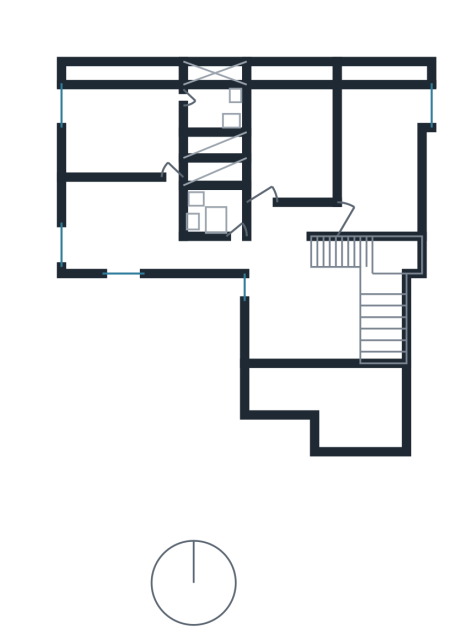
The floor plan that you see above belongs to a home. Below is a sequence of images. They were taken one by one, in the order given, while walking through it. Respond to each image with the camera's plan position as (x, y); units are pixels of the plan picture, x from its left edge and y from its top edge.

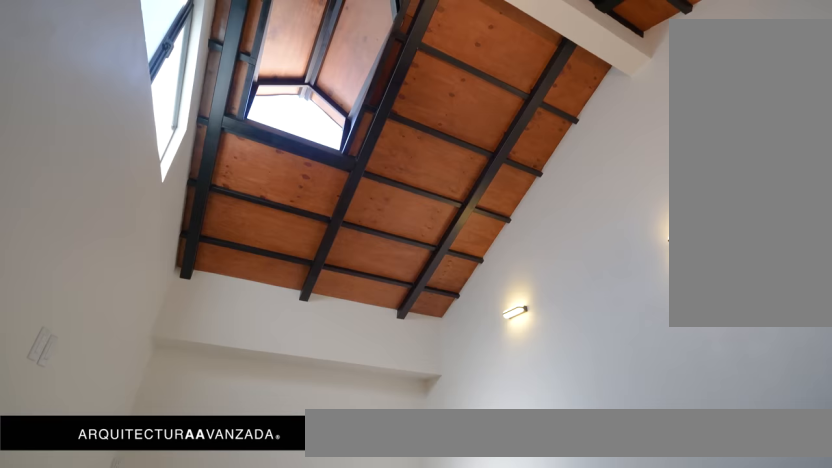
(270, 174)
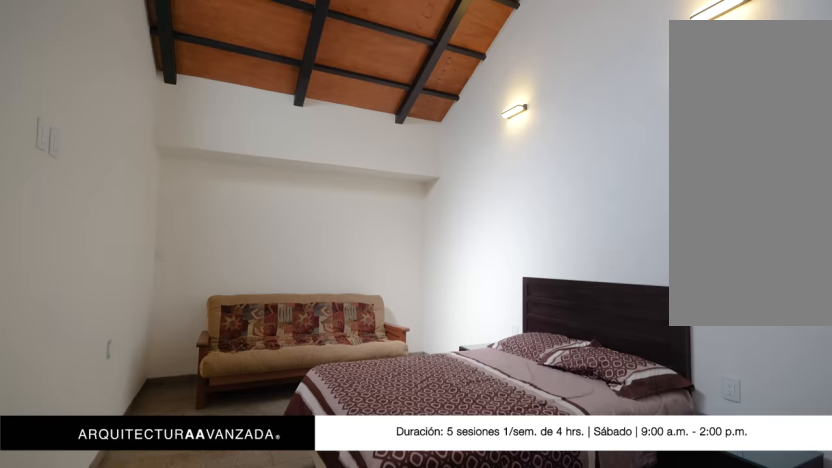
(270, 174)
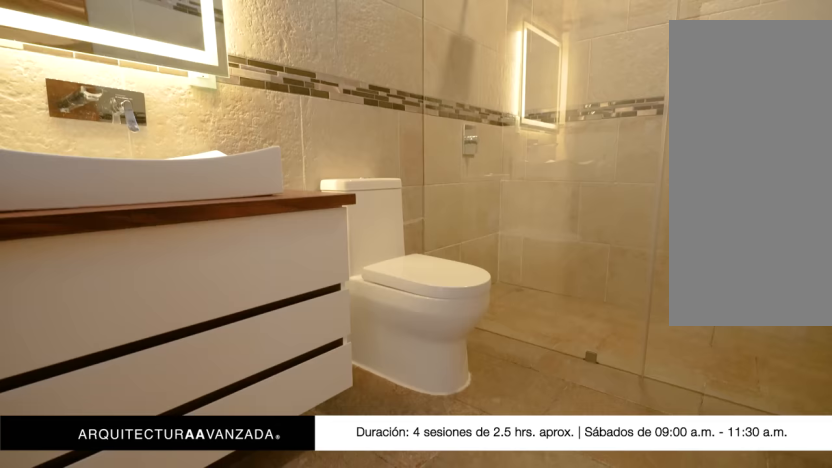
(228, 212)
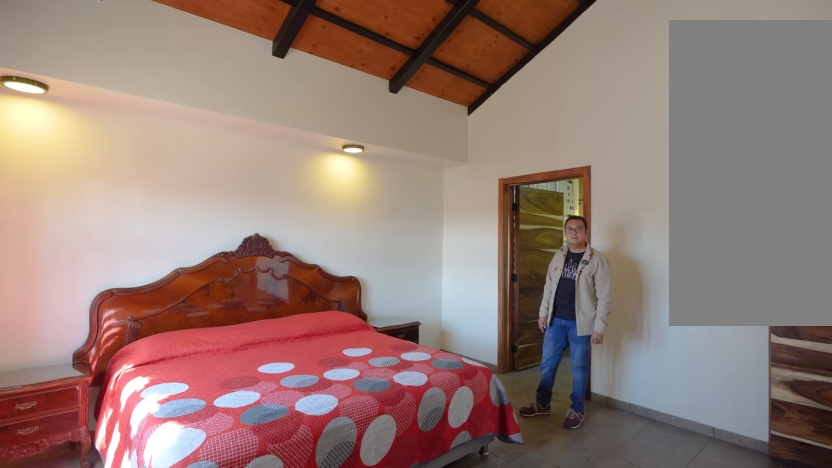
(125, 157)
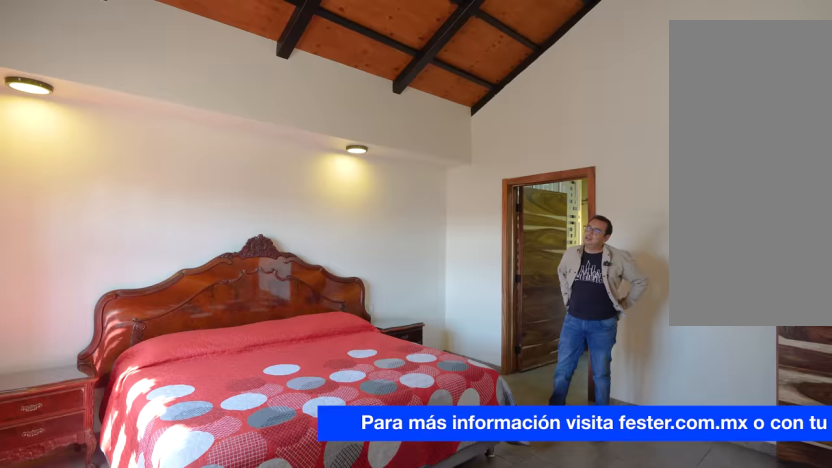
(126, 157)
